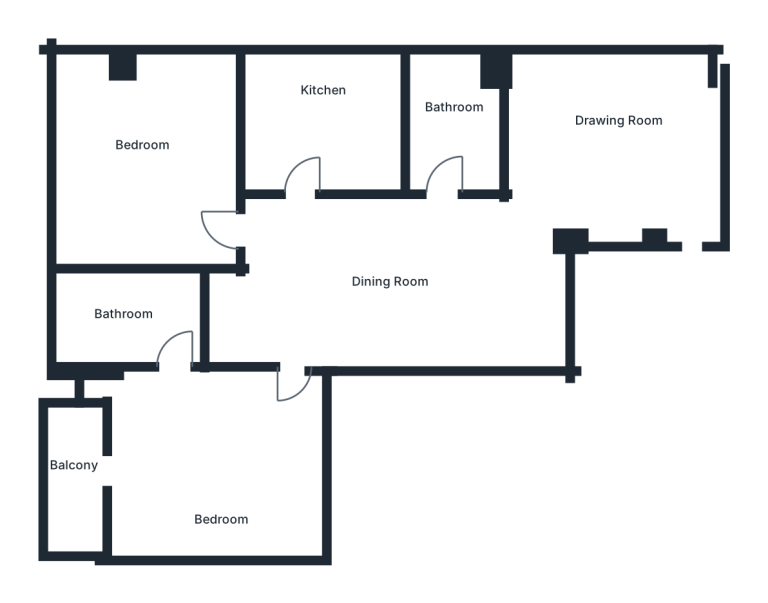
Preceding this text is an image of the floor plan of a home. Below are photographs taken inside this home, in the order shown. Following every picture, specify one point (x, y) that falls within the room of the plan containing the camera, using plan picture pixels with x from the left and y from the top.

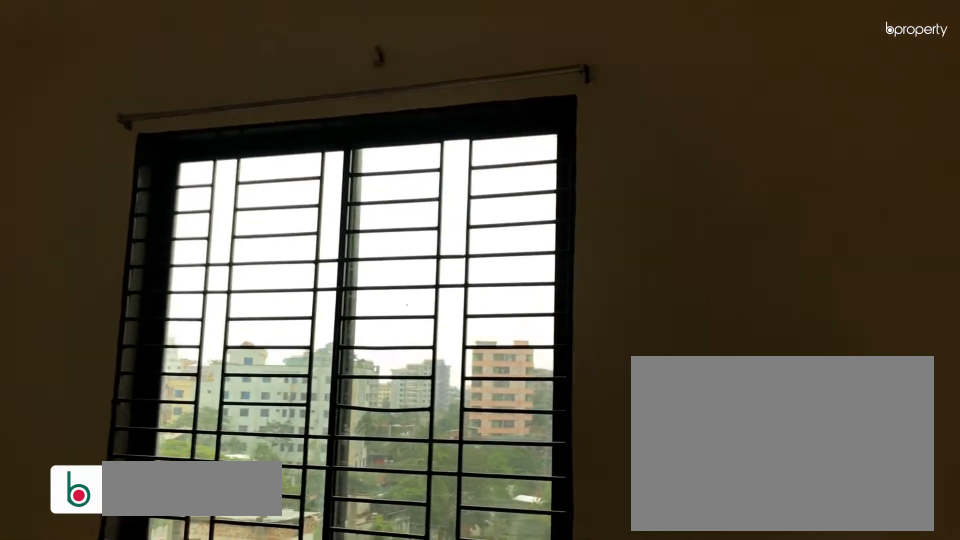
(613, 150)
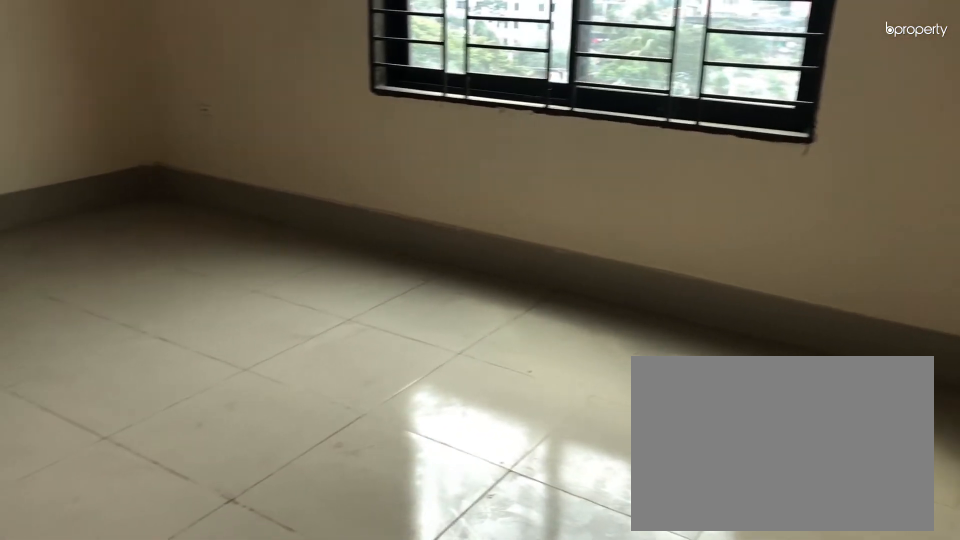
(613, 150)
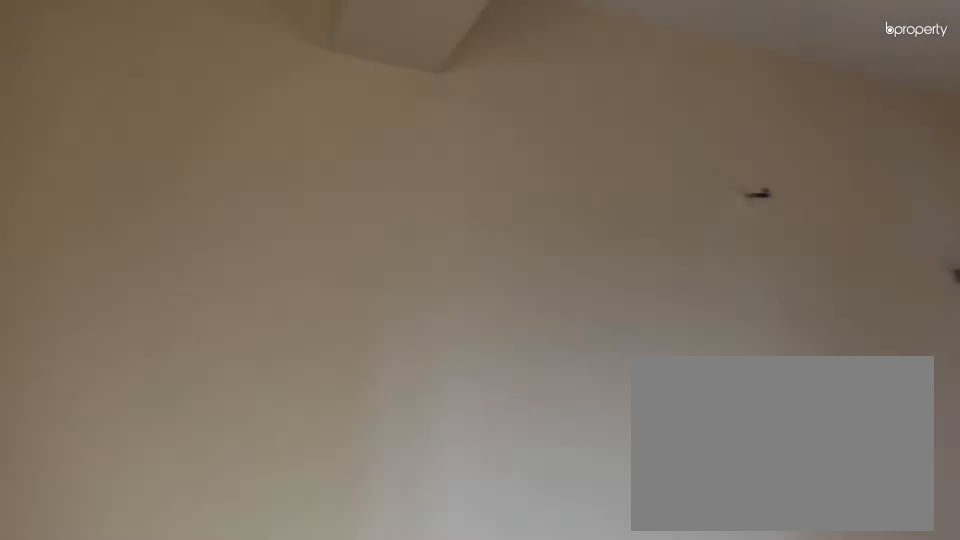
(392, 270)
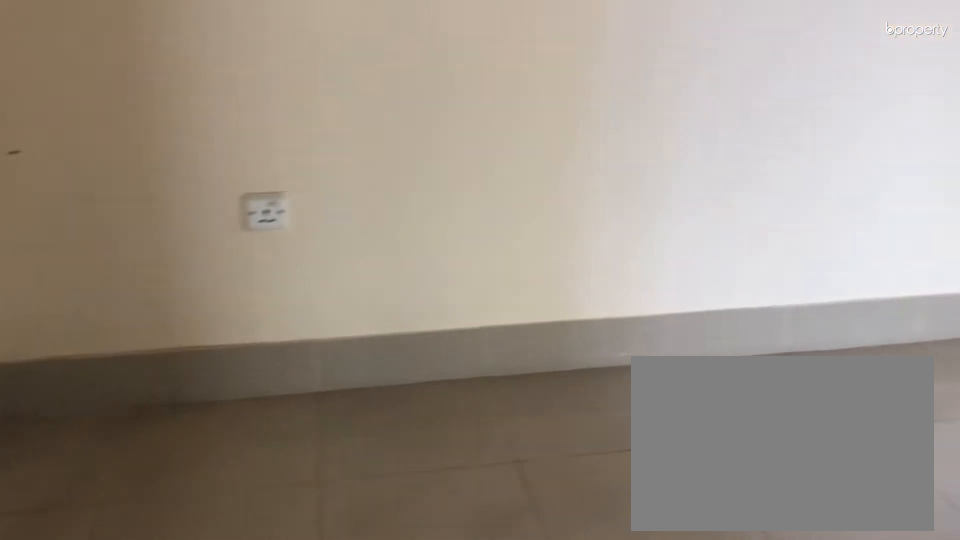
(392, 270)
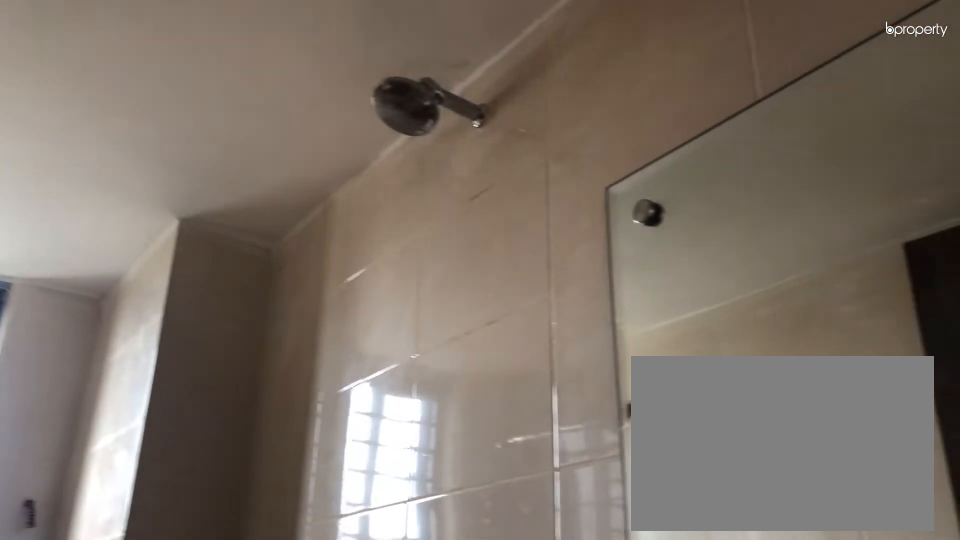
(462, 107)
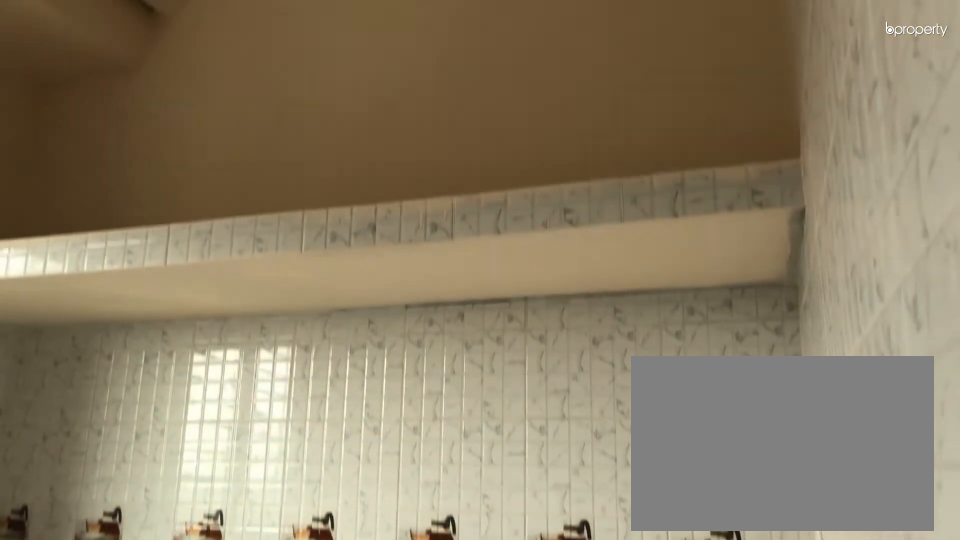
(327, 119)
